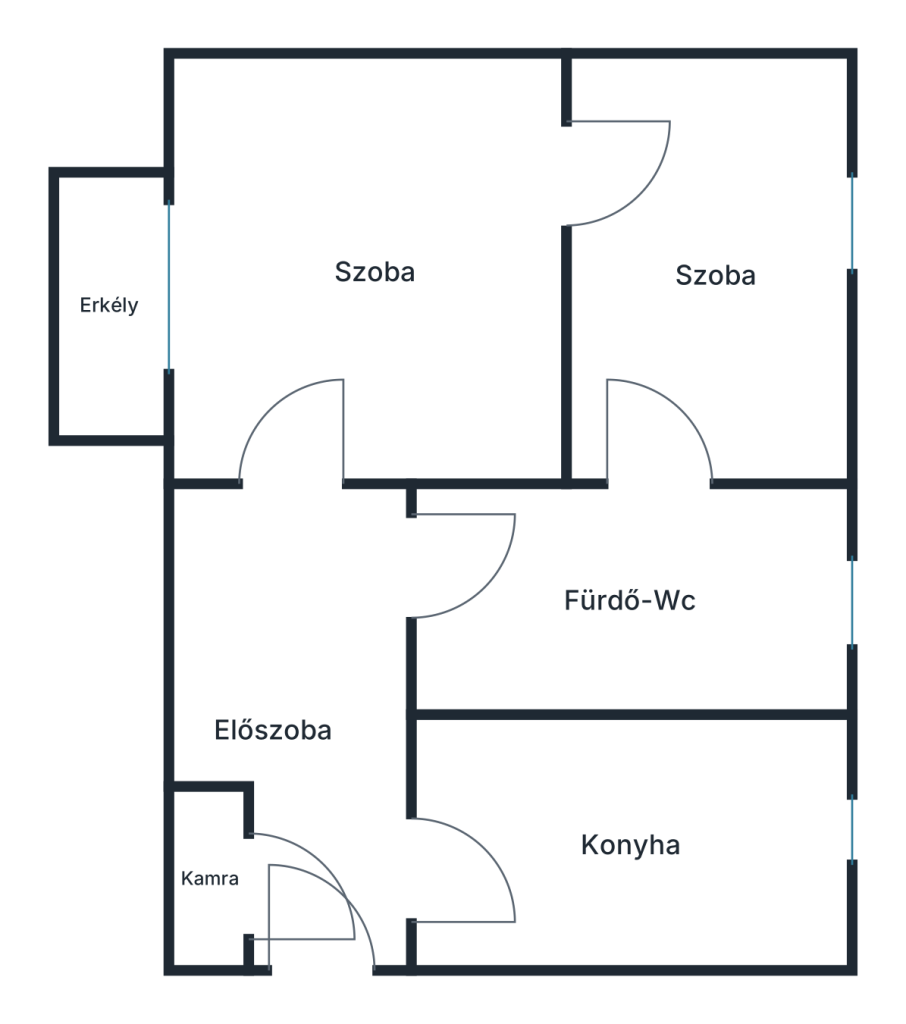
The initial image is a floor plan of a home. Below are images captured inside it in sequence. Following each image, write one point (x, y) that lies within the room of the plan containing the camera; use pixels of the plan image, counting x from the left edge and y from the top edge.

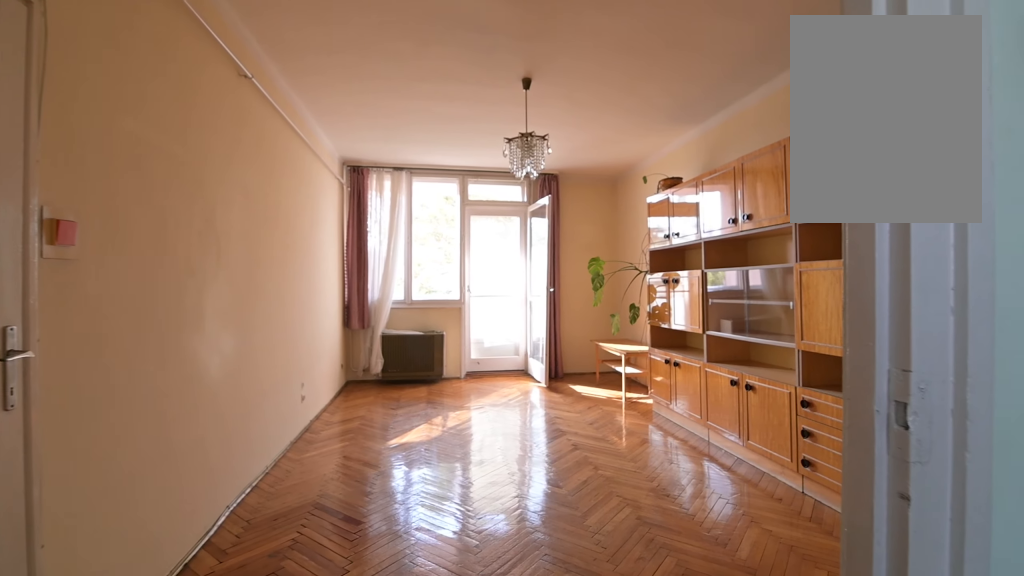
(414, 211)
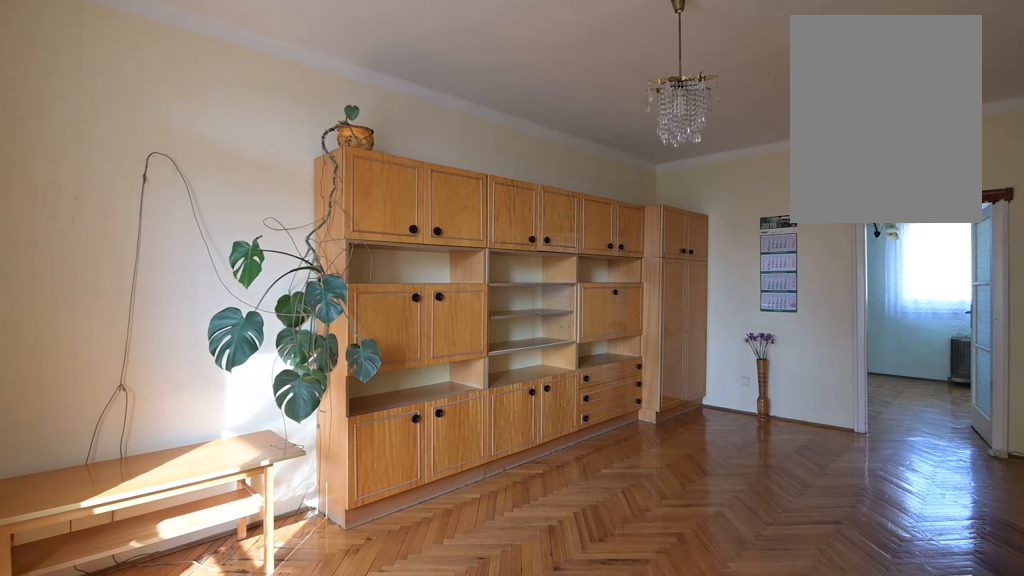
(414, 212)
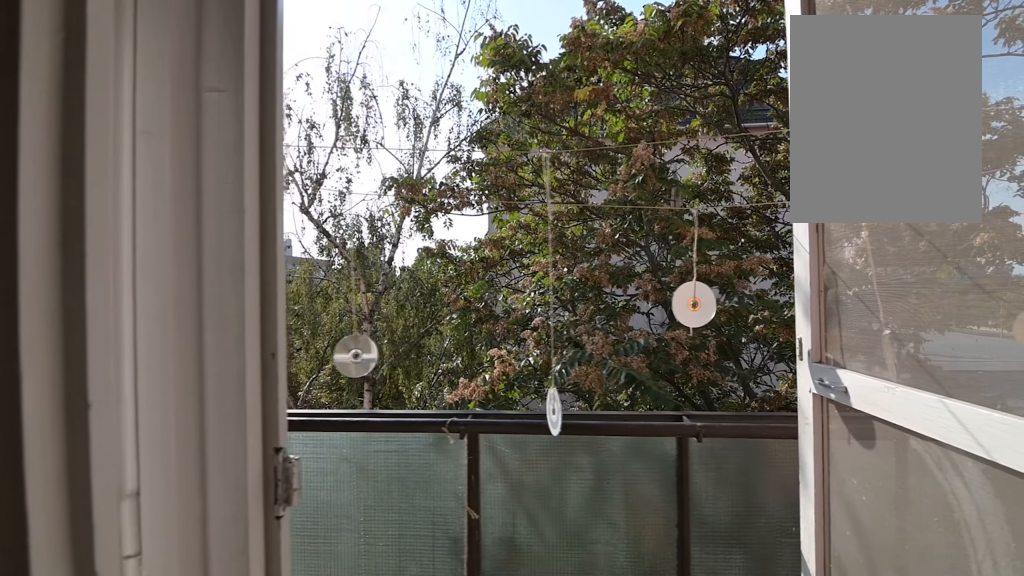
(94, 309)
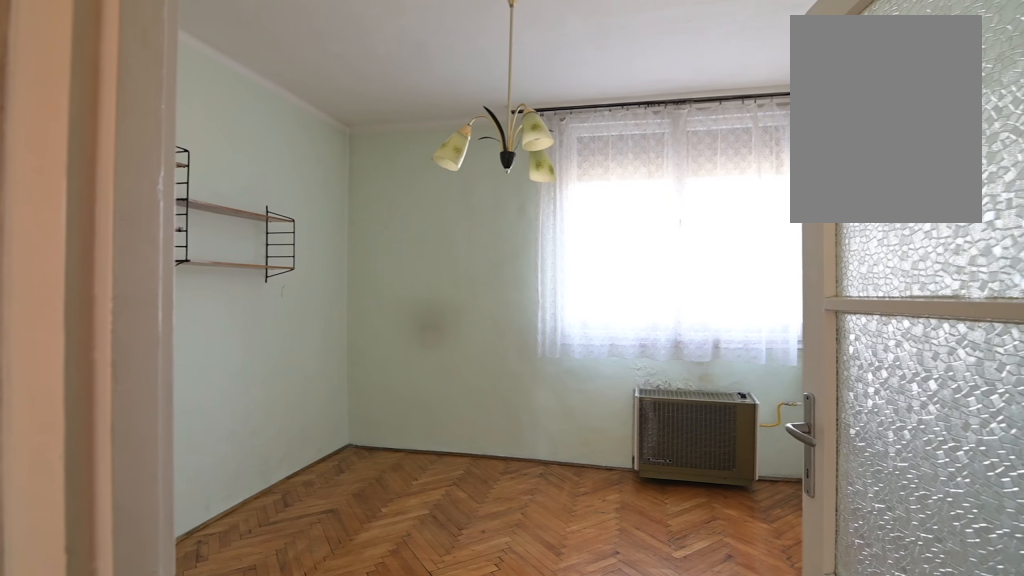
(721, 270)
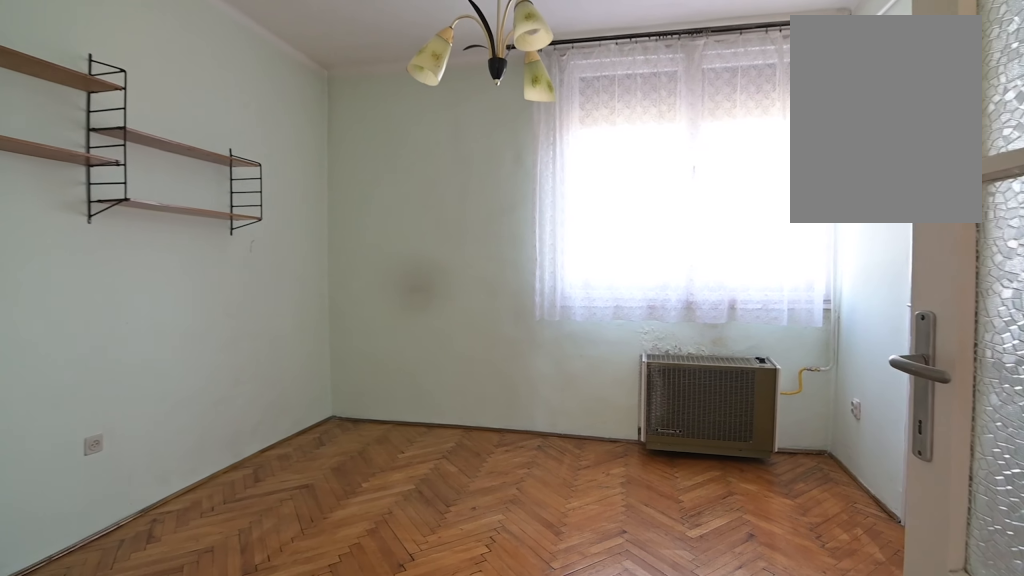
(721, 269)
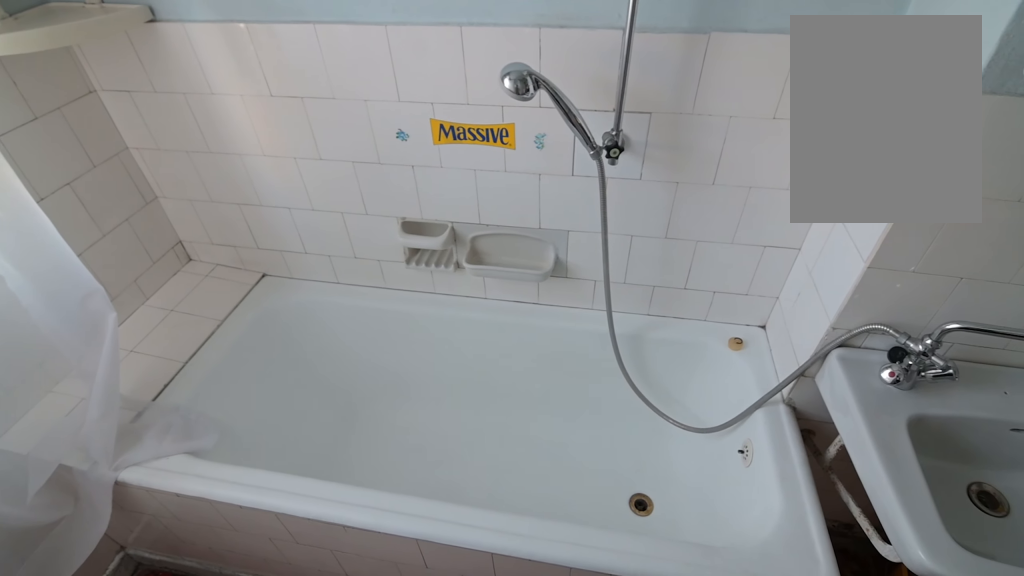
(654, 594)
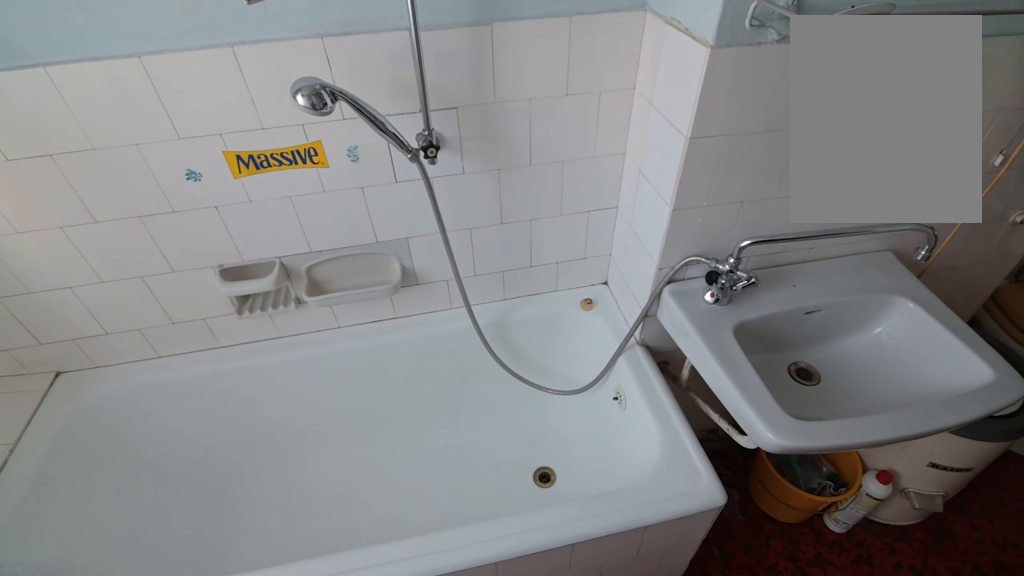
(654, 594)
